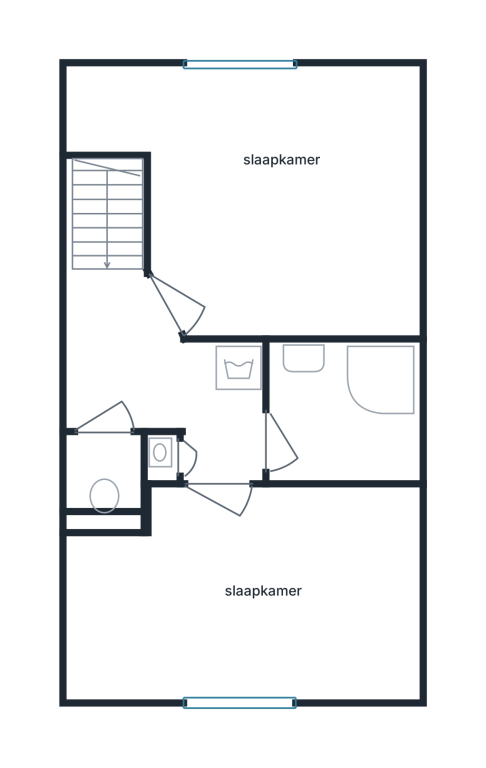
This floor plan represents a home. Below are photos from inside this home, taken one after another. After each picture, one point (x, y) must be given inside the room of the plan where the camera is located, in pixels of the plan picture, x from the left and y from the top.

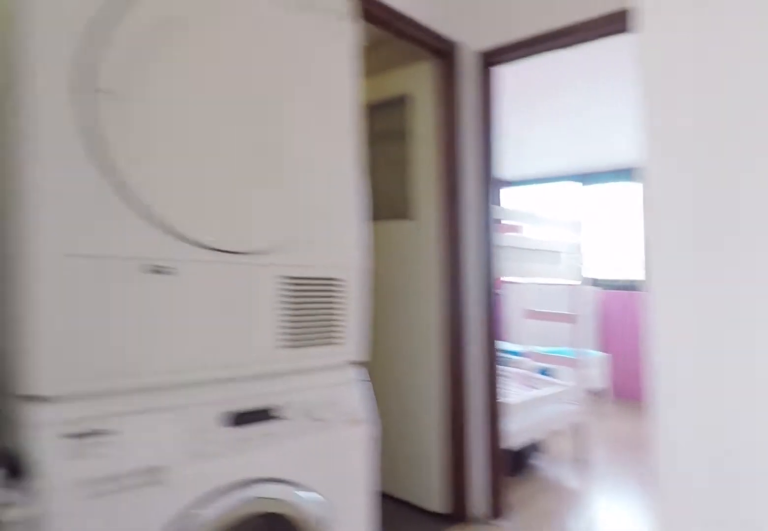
(242, 369)
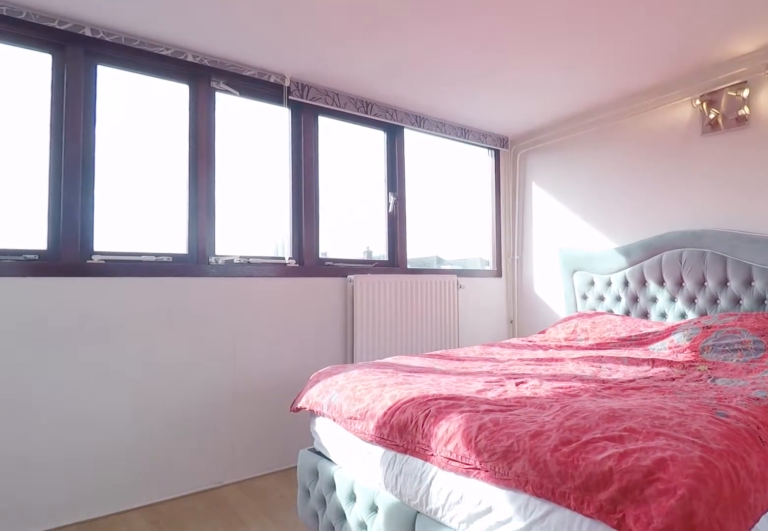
(159, 225)
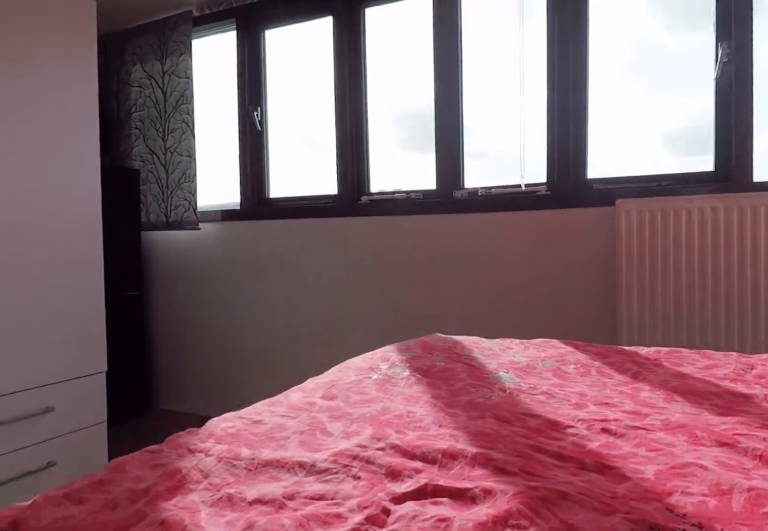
(319, 328)
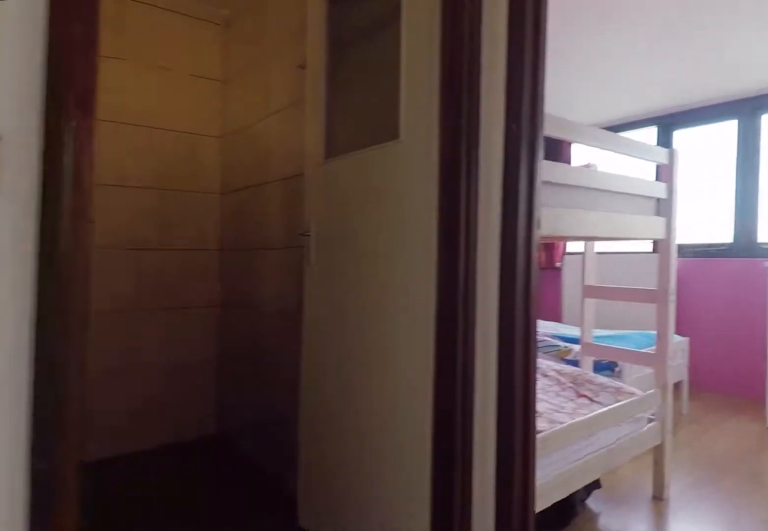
(241, 369)
